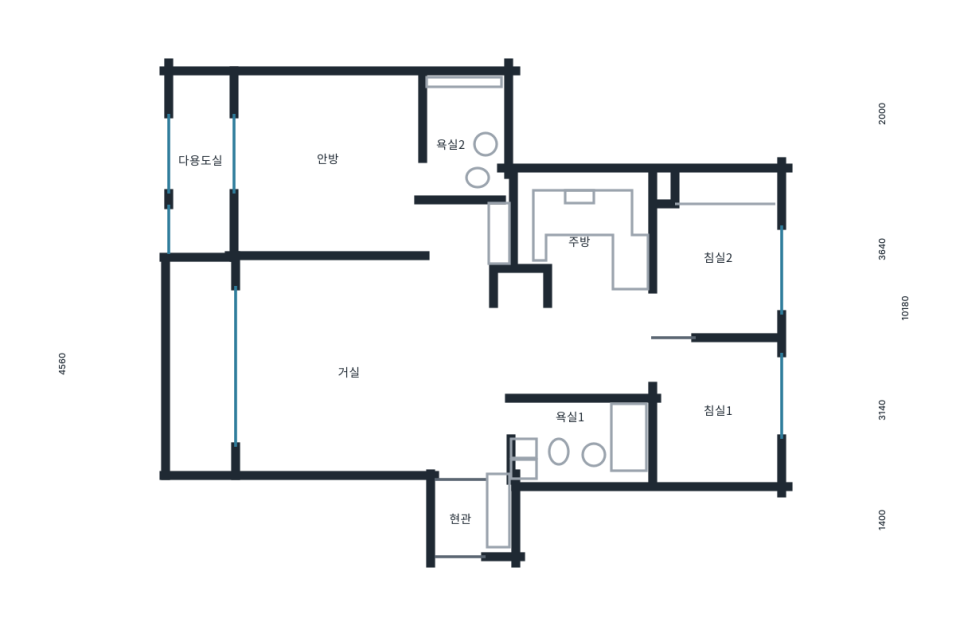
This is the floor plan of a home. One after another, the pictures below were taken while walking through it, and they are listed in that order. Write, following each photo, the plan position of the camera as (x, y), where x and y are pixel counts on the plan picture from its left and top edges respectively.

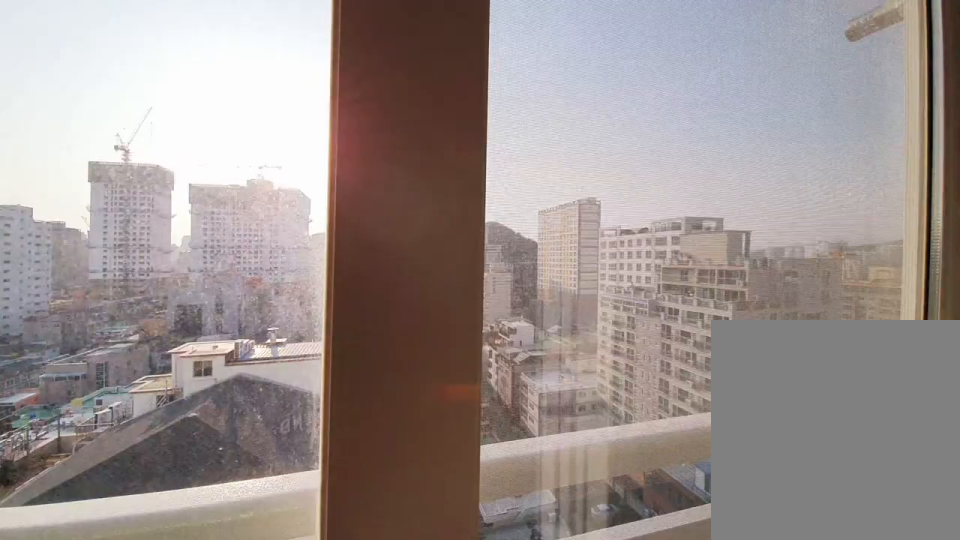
(223, 186)
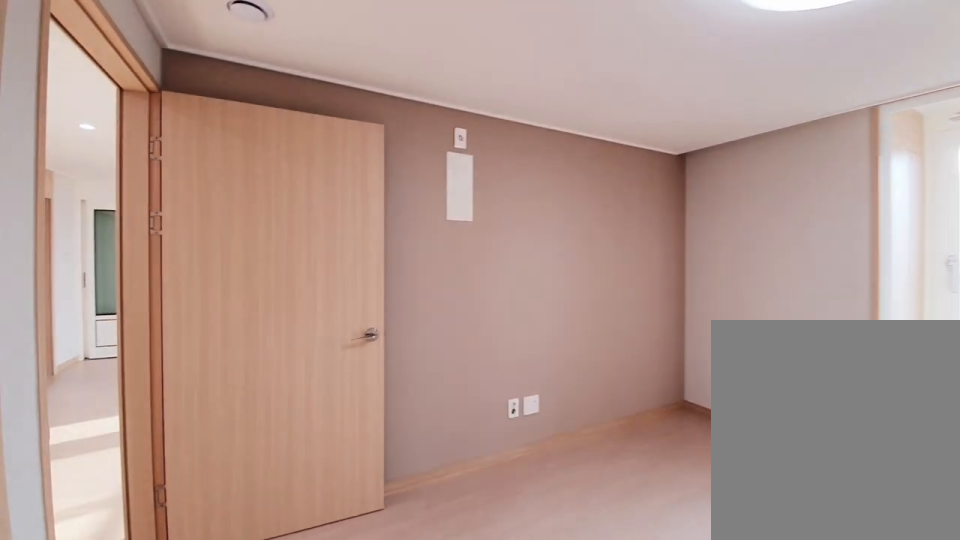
(315, 202)
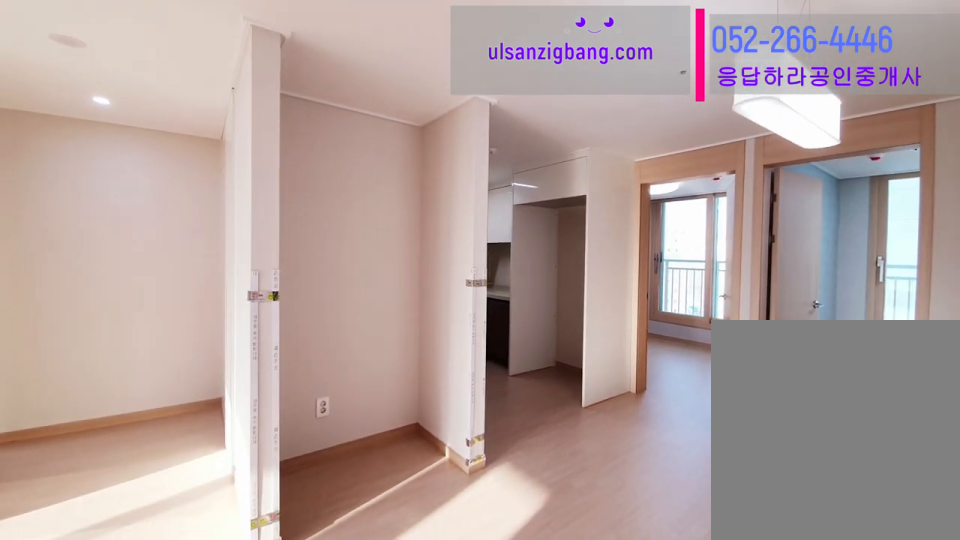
(468, 329)
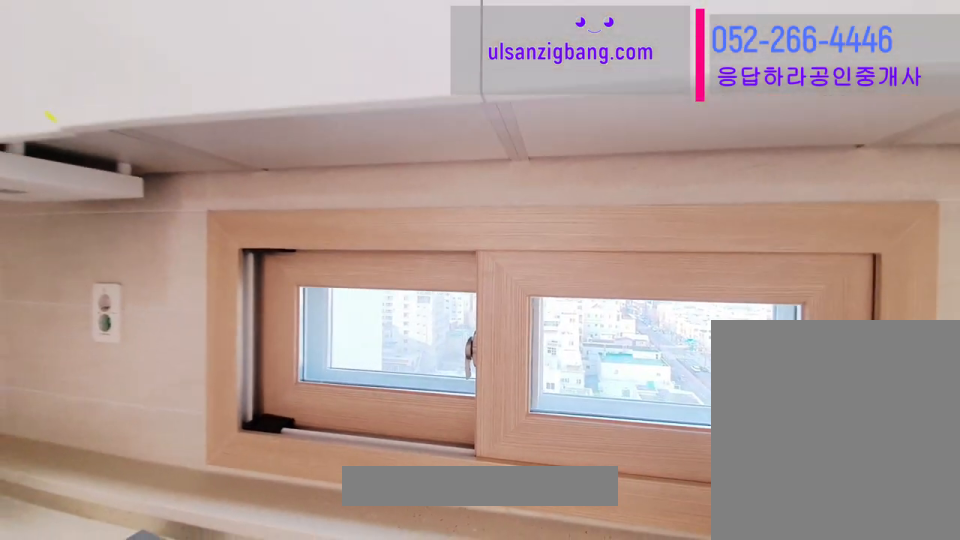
(587, 252)
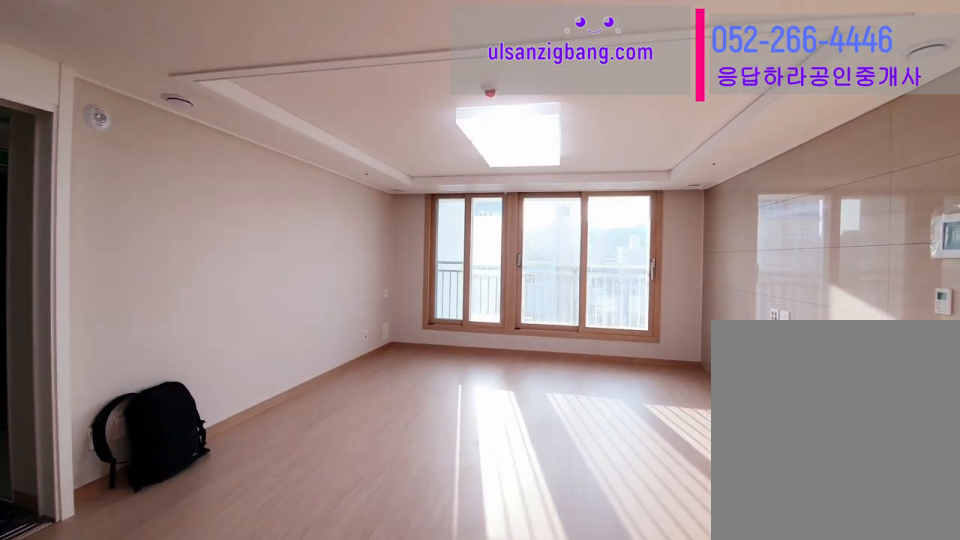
(511, 331)
